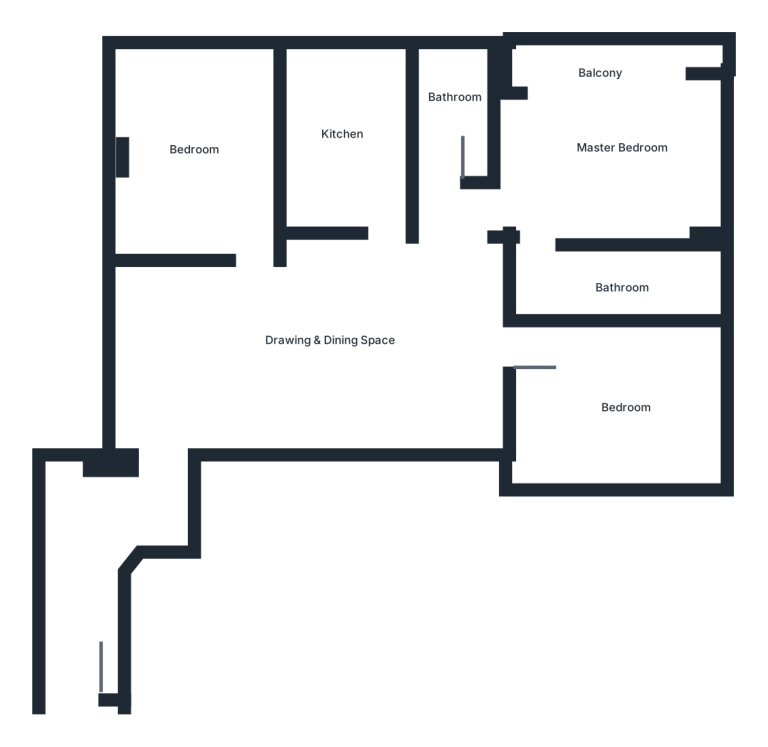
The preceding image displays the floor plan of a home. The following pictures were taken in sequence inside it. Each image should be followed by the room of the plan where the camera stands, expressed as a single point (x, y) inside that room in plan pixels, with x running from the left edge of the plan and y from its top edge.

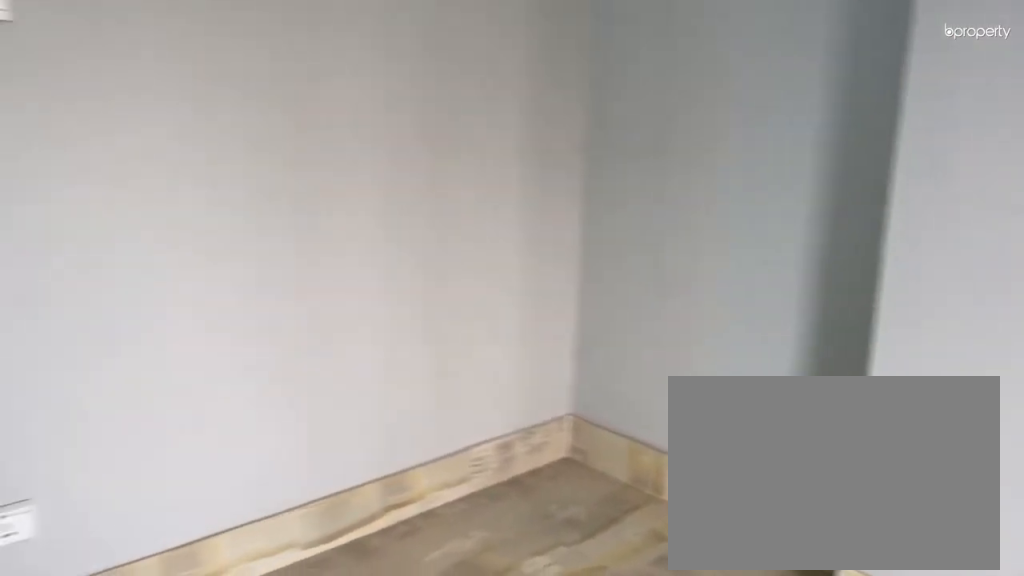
(185, 175)
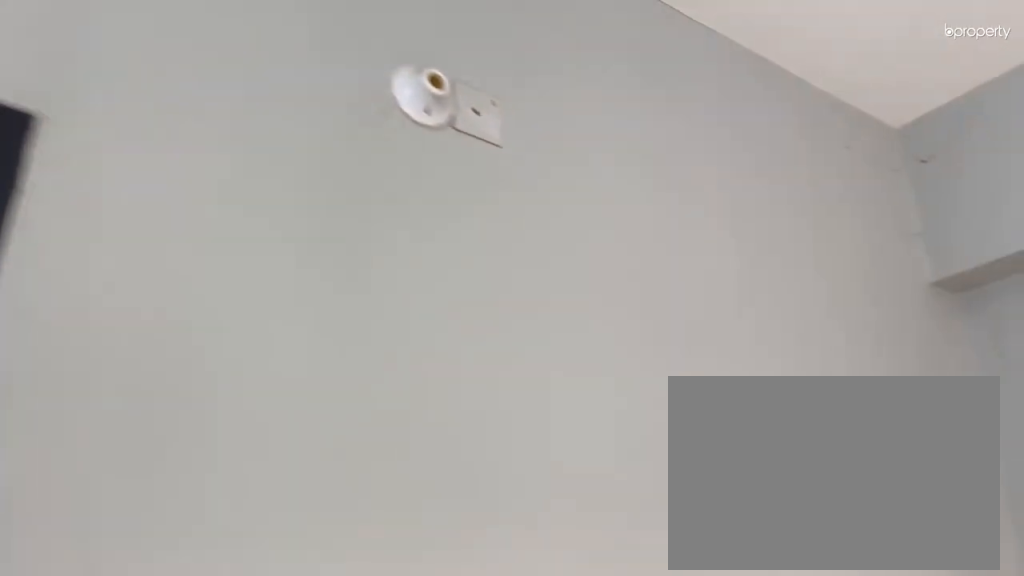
(185, 175)
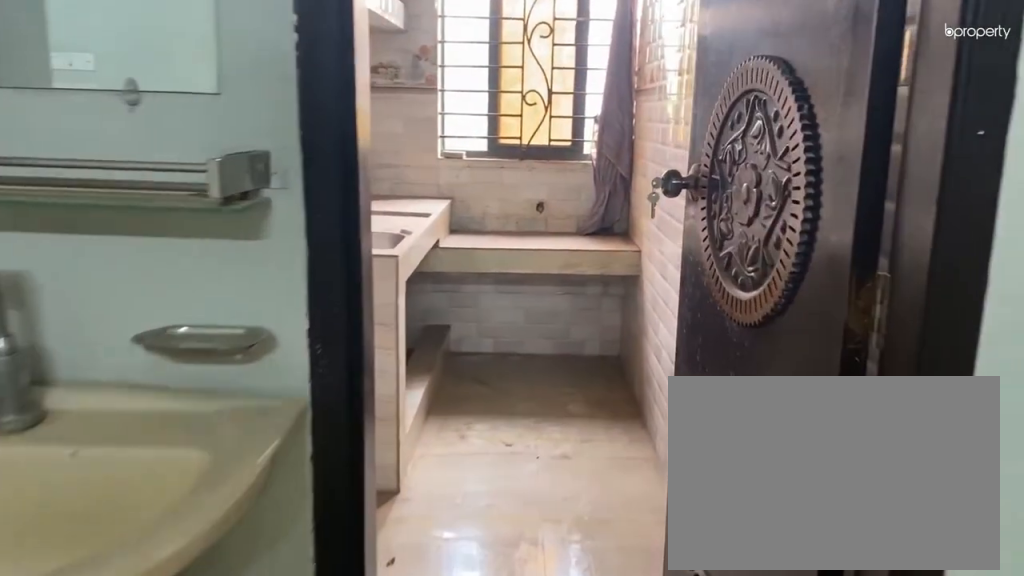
(373, 234)
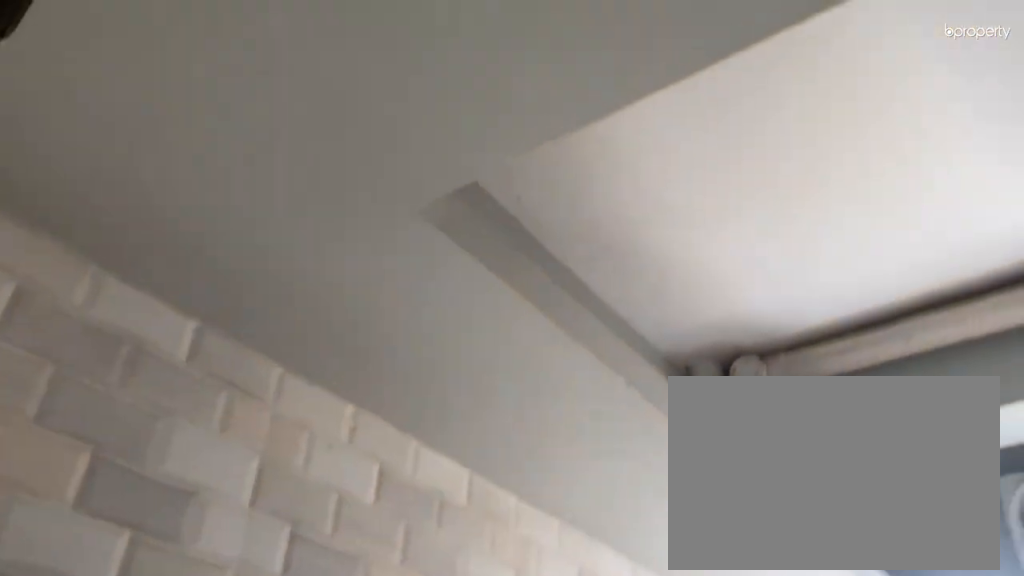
(351, 149)
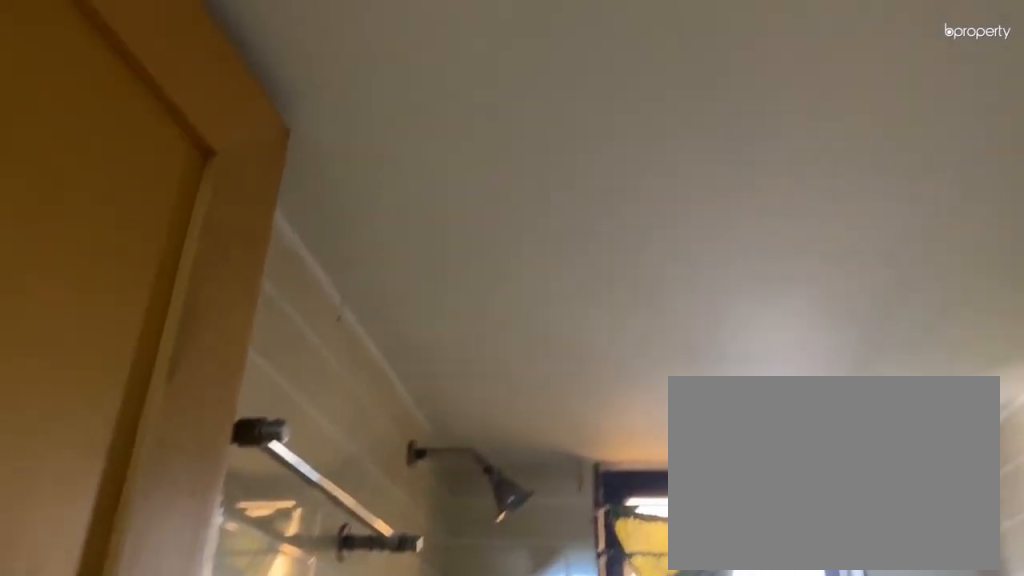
(446, 127)
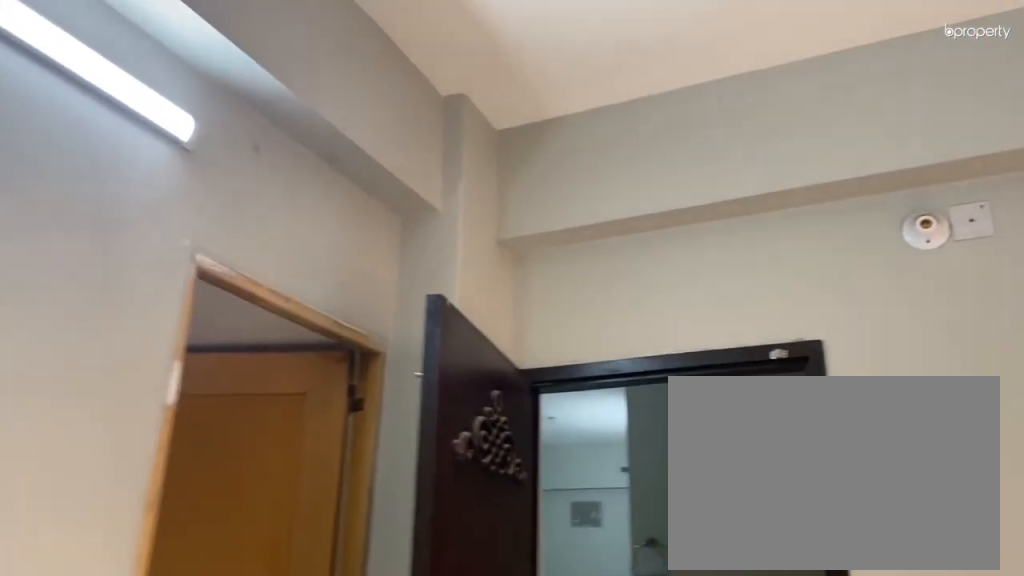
(607, 154)
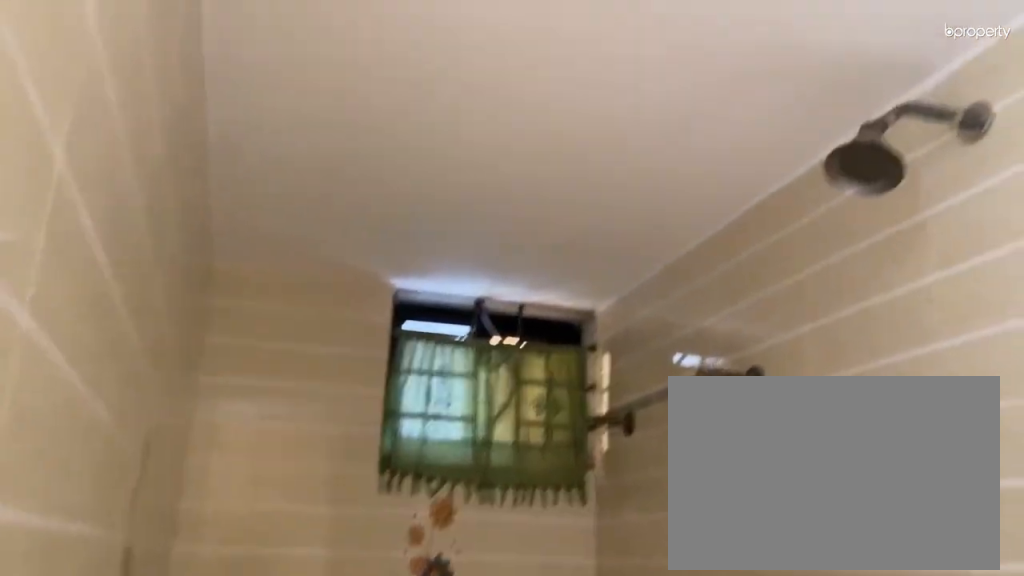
(613, 289)
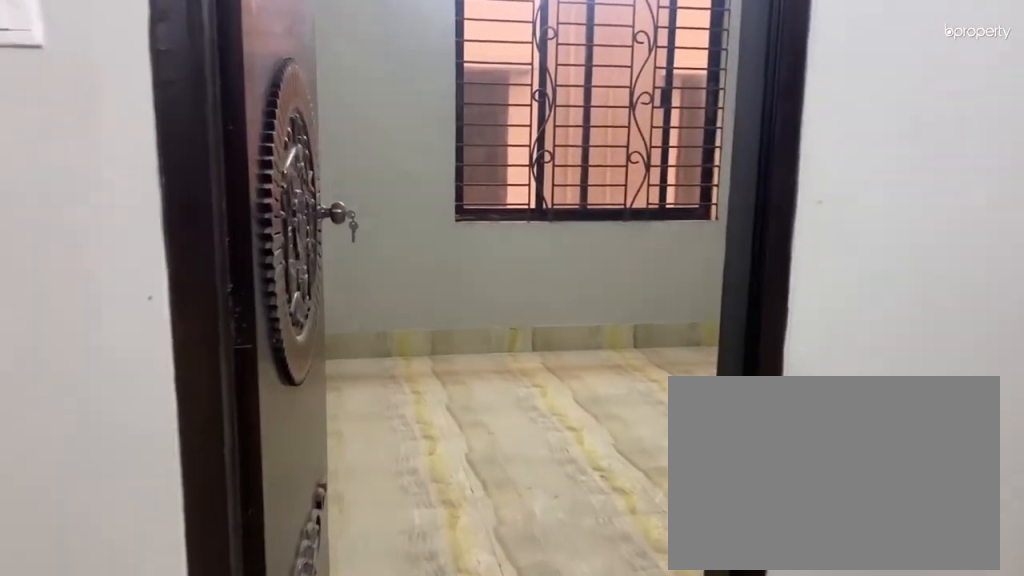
(518, 353)
